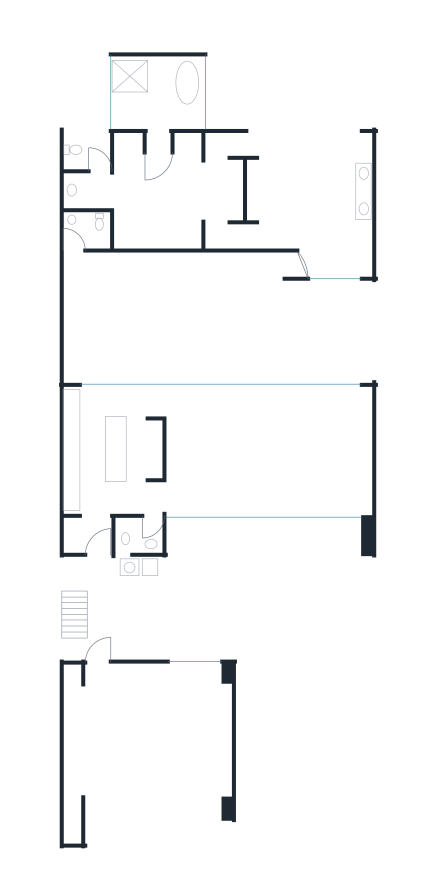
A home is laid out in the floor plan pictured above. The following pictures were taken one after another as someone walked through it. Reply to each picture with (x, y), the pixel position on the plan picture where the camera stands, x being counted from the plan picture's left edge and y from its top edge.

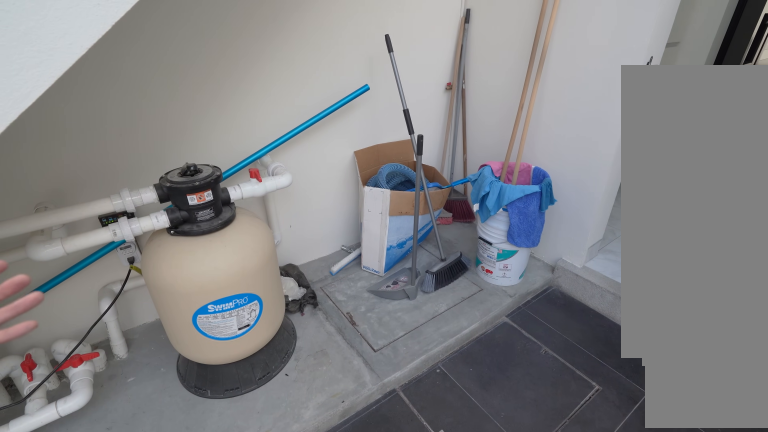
(93, 594)
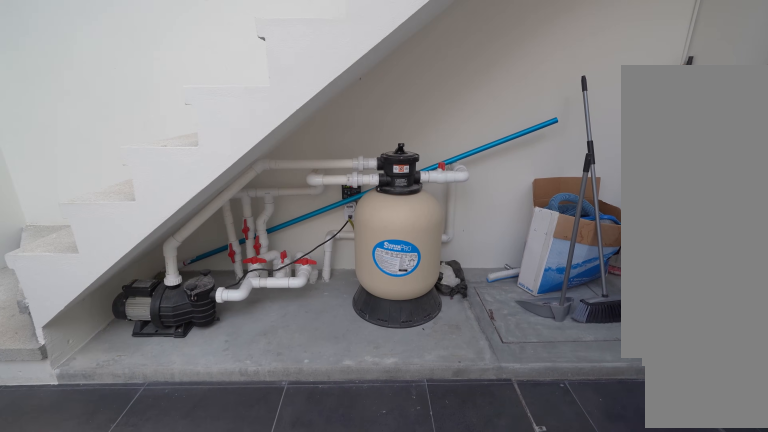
(93, 592)
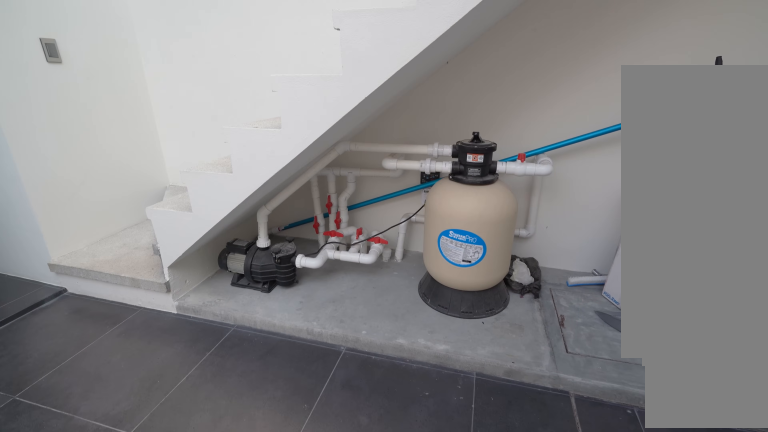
(92, 592)
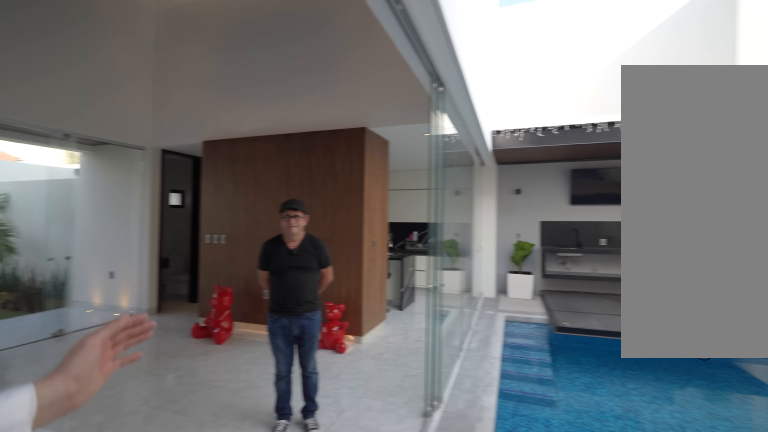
(272, 344)
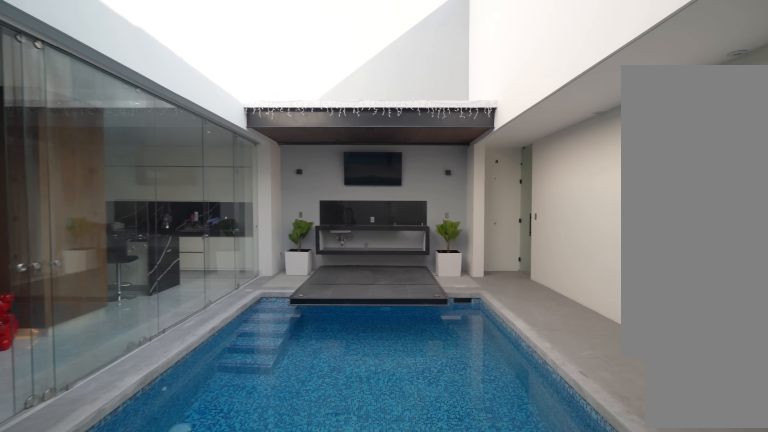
(268, 331)
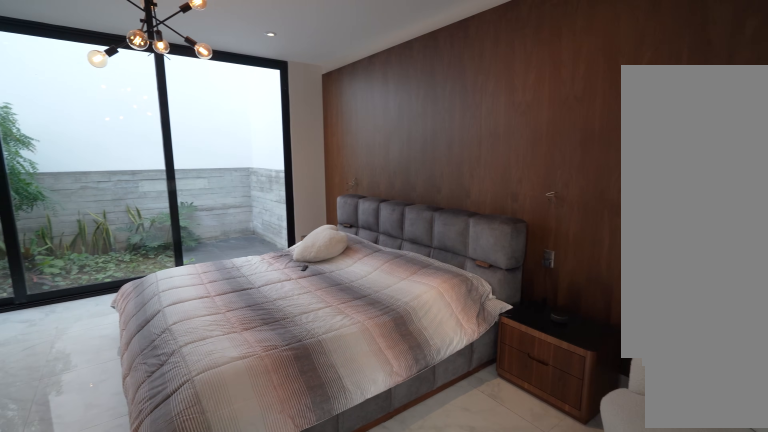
(323, 244)
